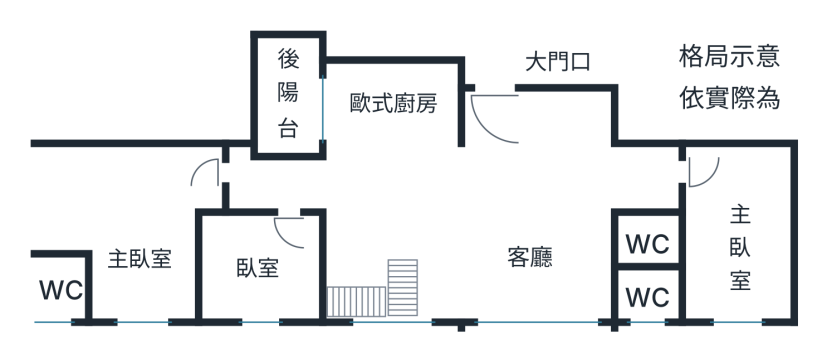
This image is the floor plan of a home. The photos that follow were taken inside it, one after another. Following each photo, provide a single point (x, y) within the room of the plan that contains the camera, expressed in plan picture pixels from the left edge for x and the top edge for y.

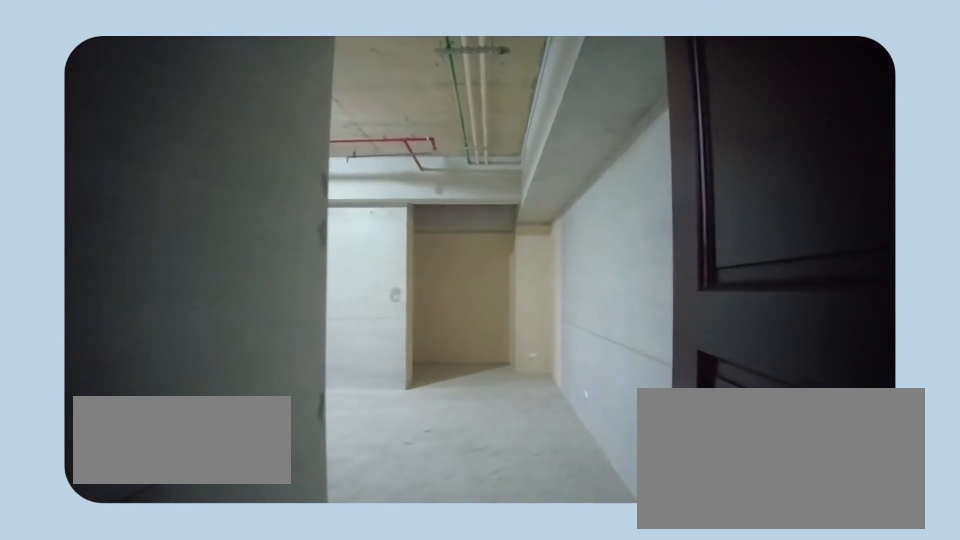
(131, 237)
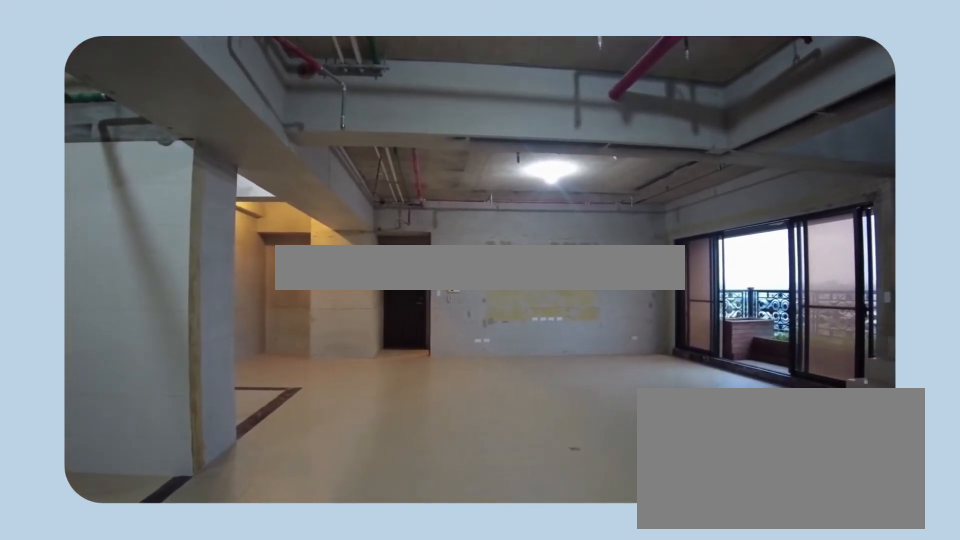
(463, 195)
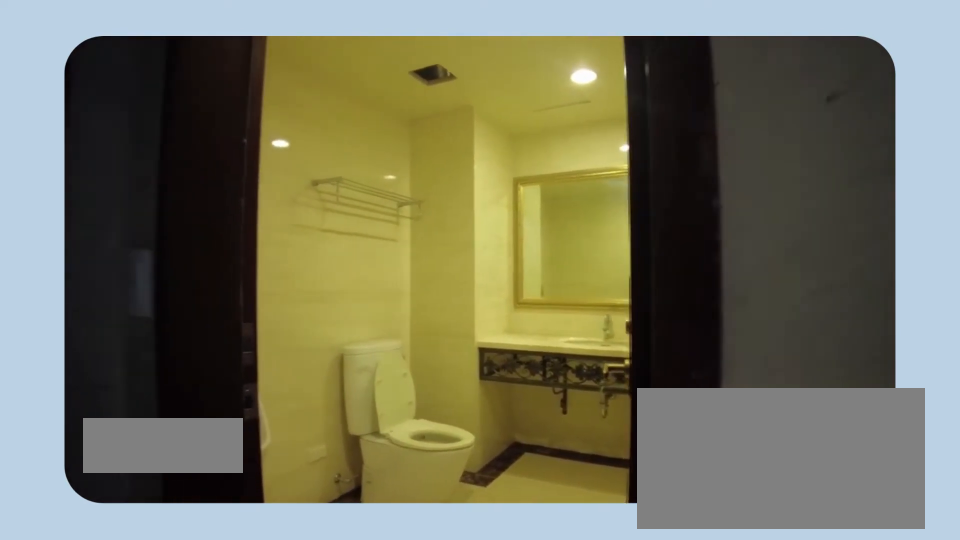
(643, 244)
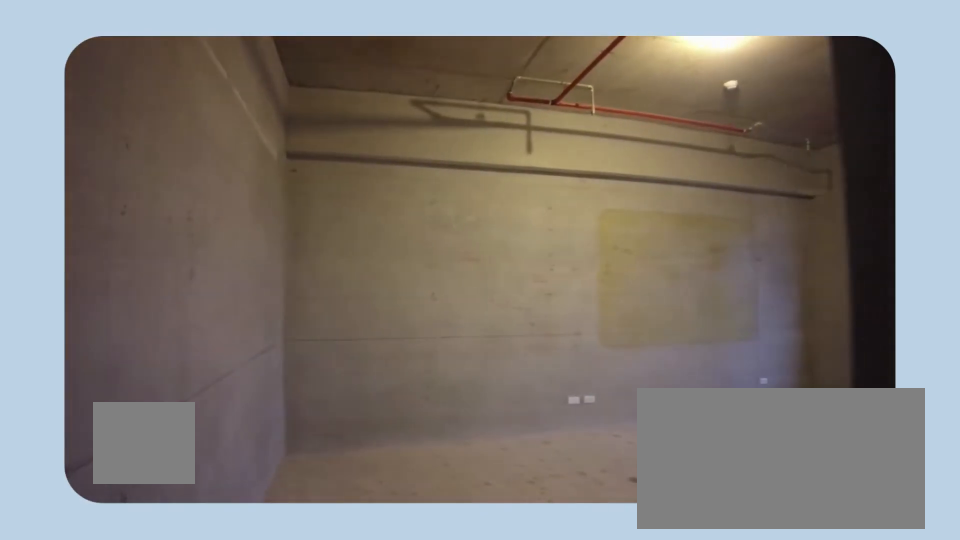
(721, 219)
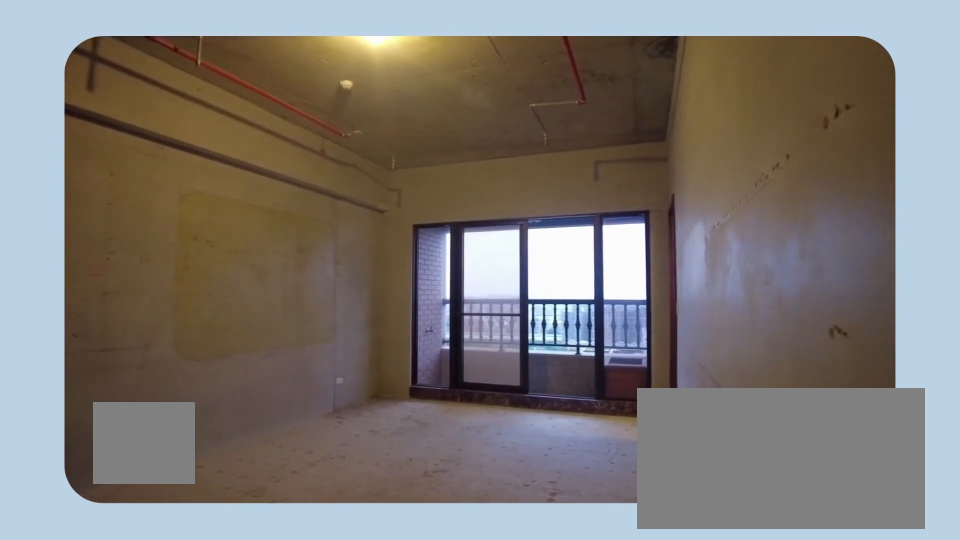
(721, 219)
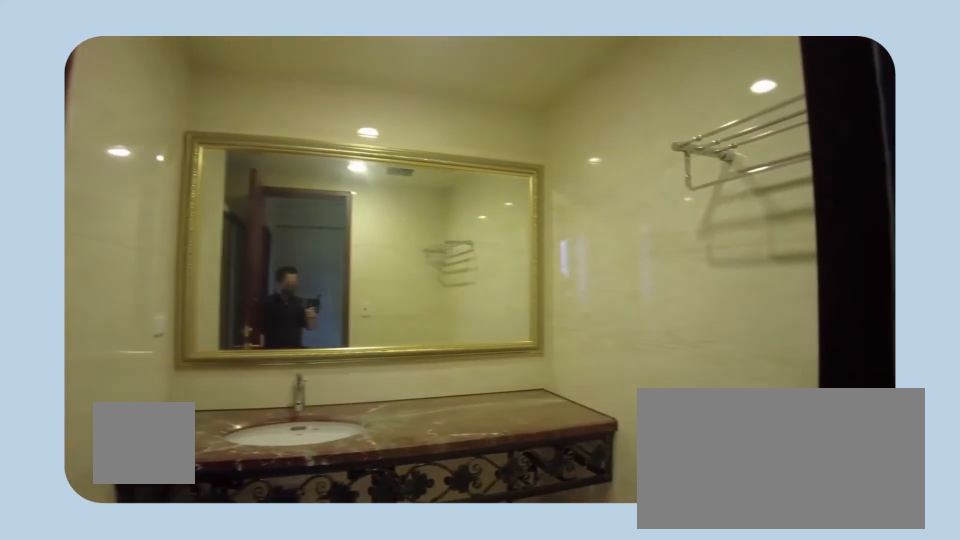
(647, 289)
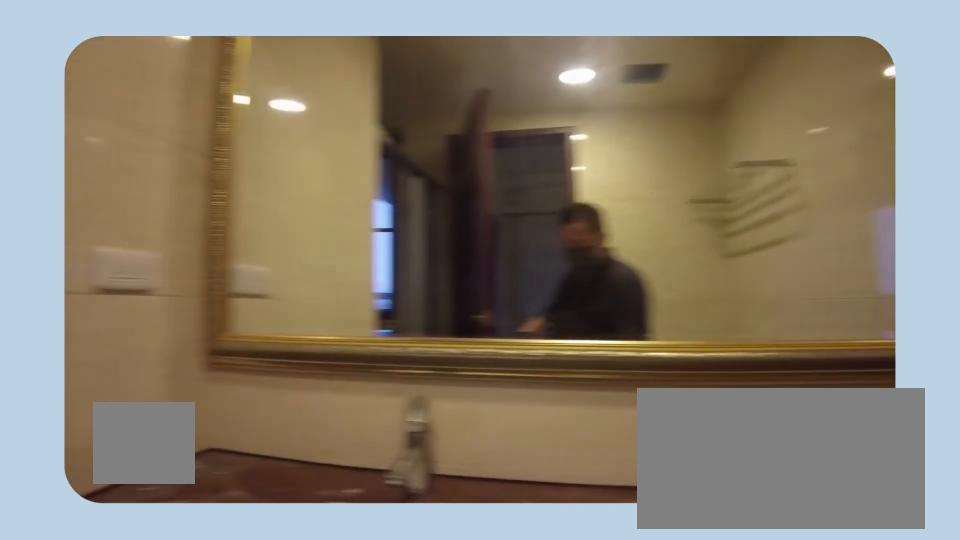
(647, 289)
